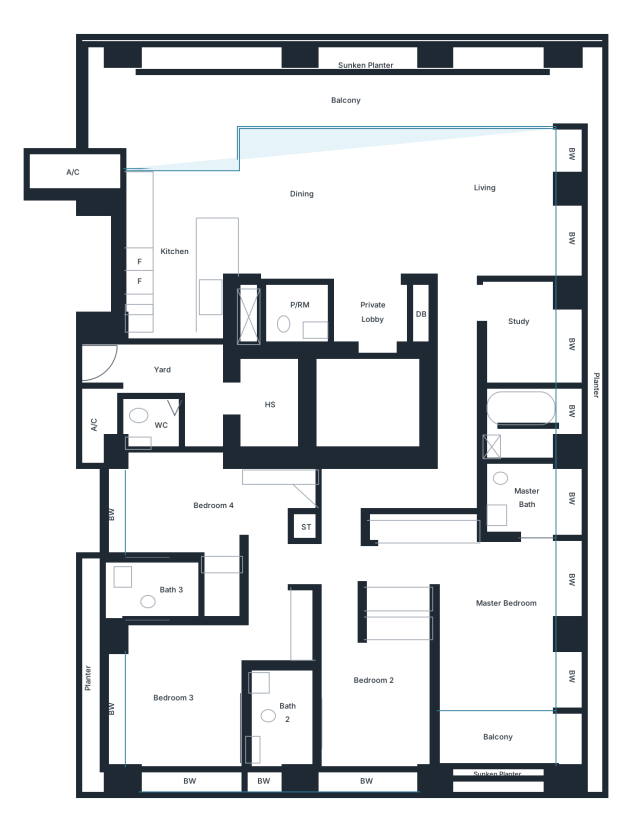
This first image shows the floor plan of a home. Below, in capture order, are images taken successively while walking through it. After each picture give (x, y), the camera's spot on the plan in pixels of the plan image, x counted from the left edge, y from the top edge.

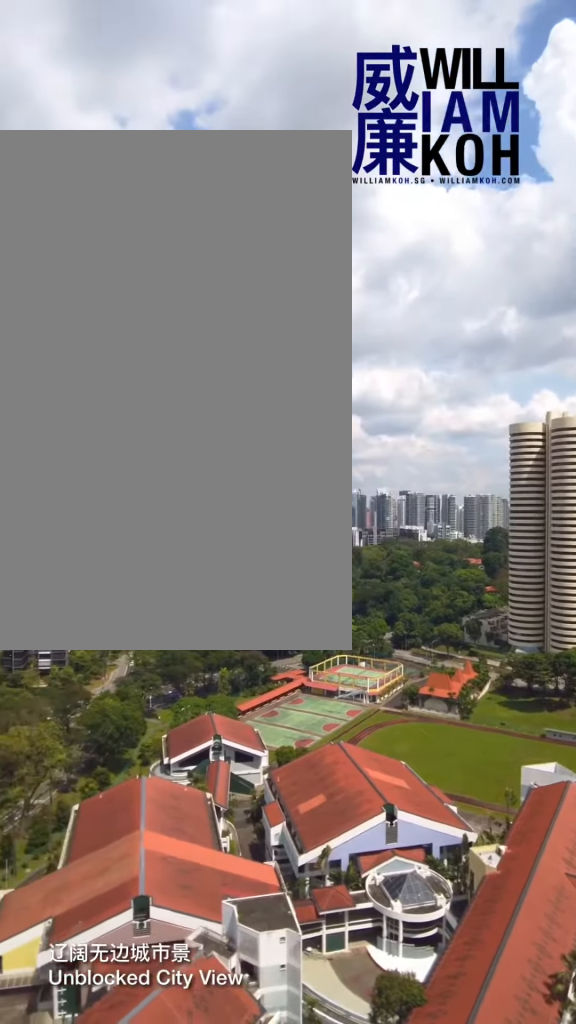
(219, 79)
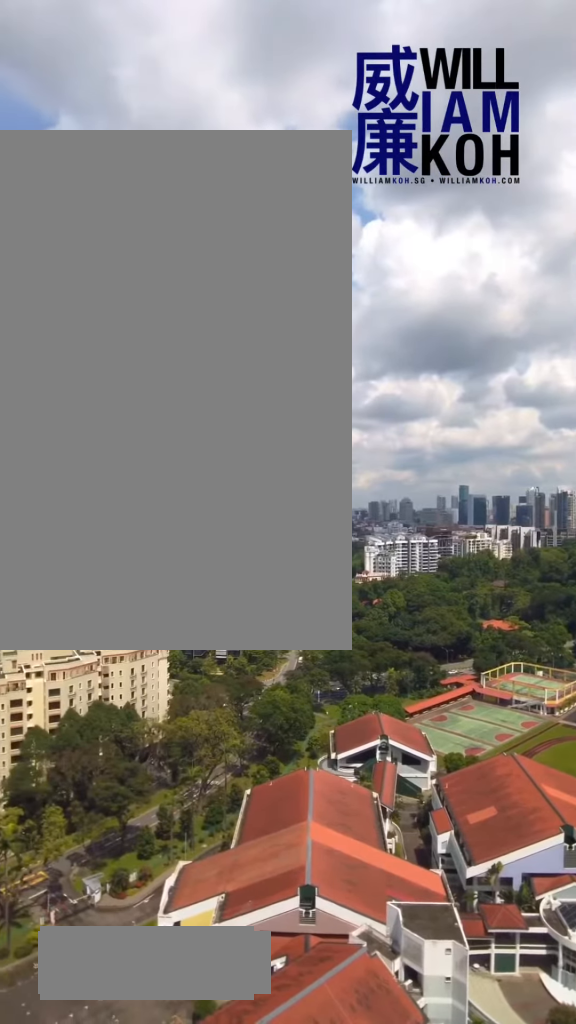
(219, 79)
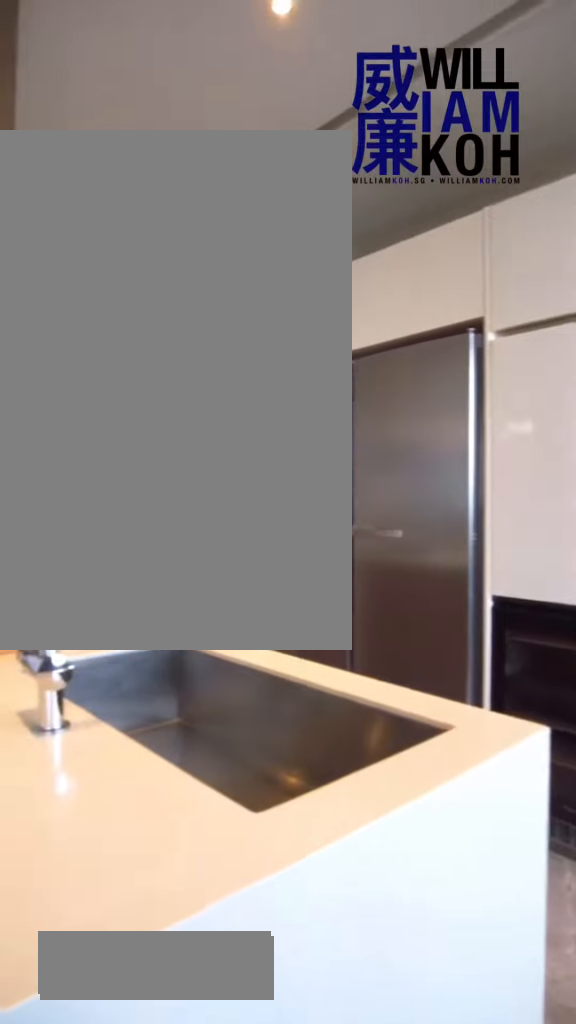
(221, 195)
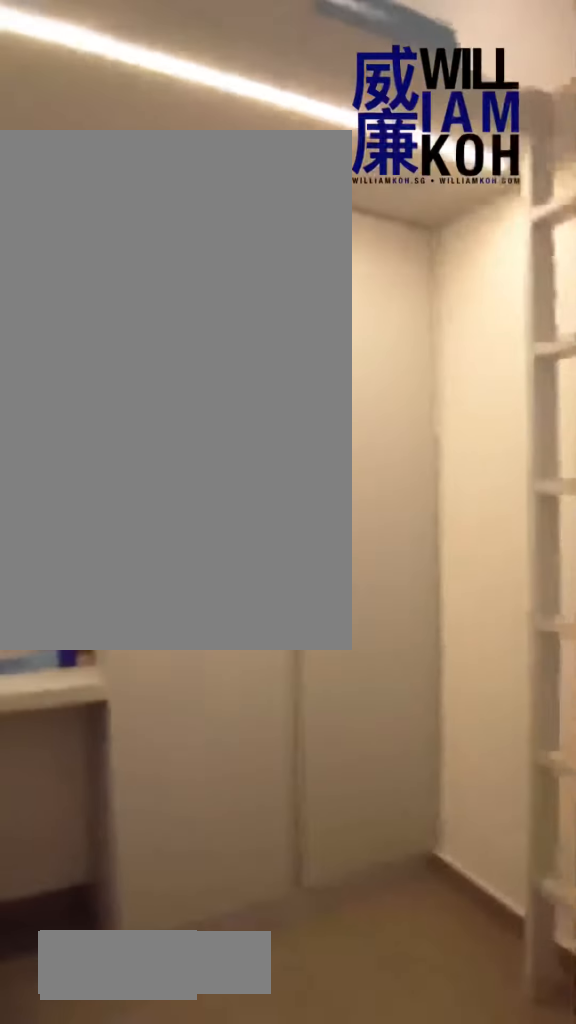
(244, 404)
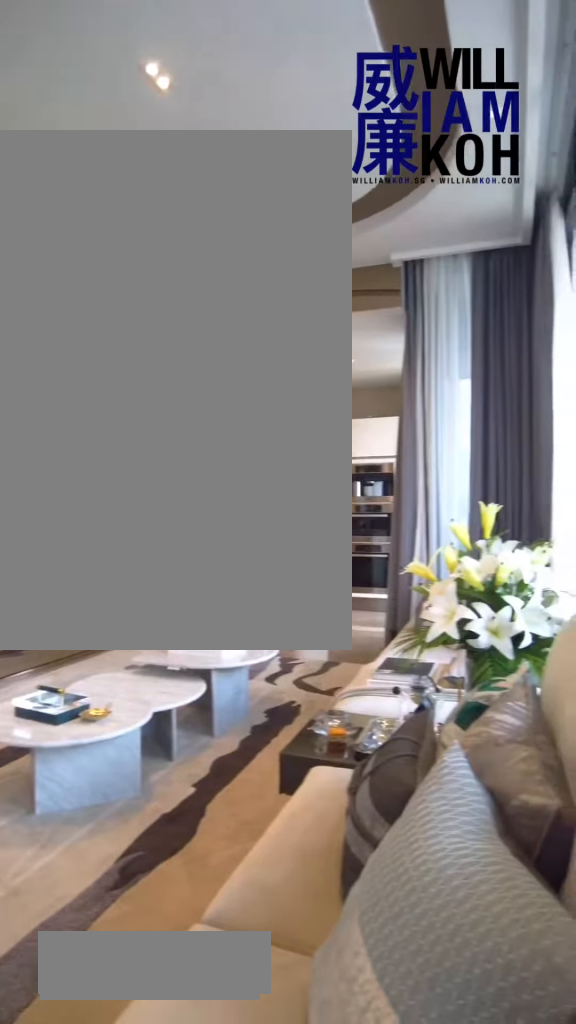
(489, 158)
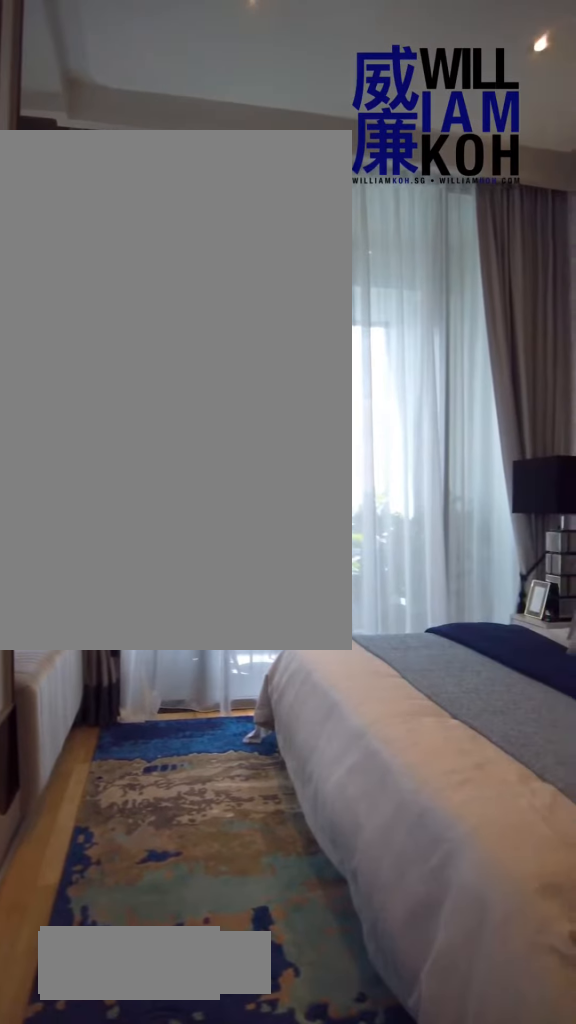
(541, 564)
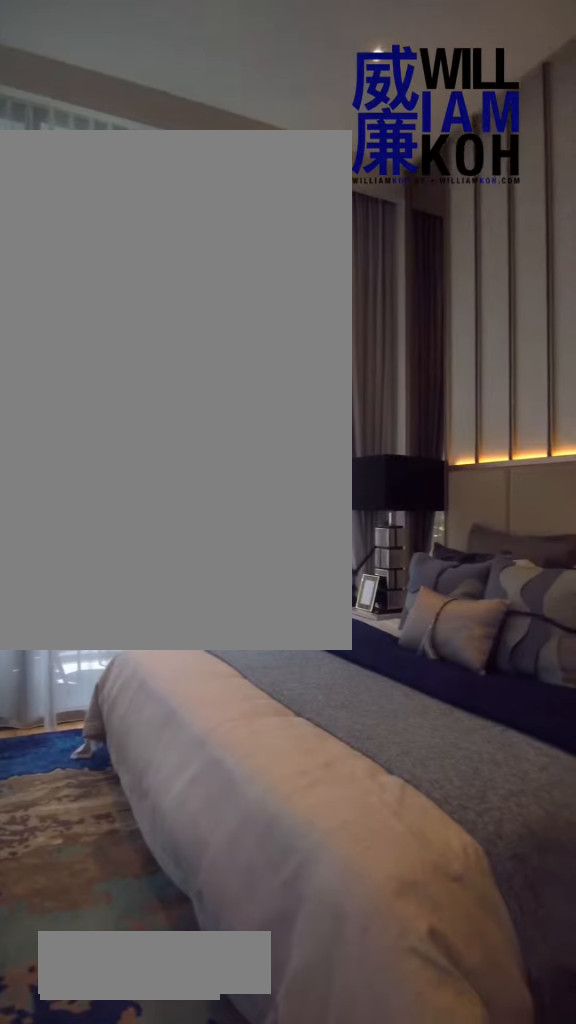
(541, 565)
